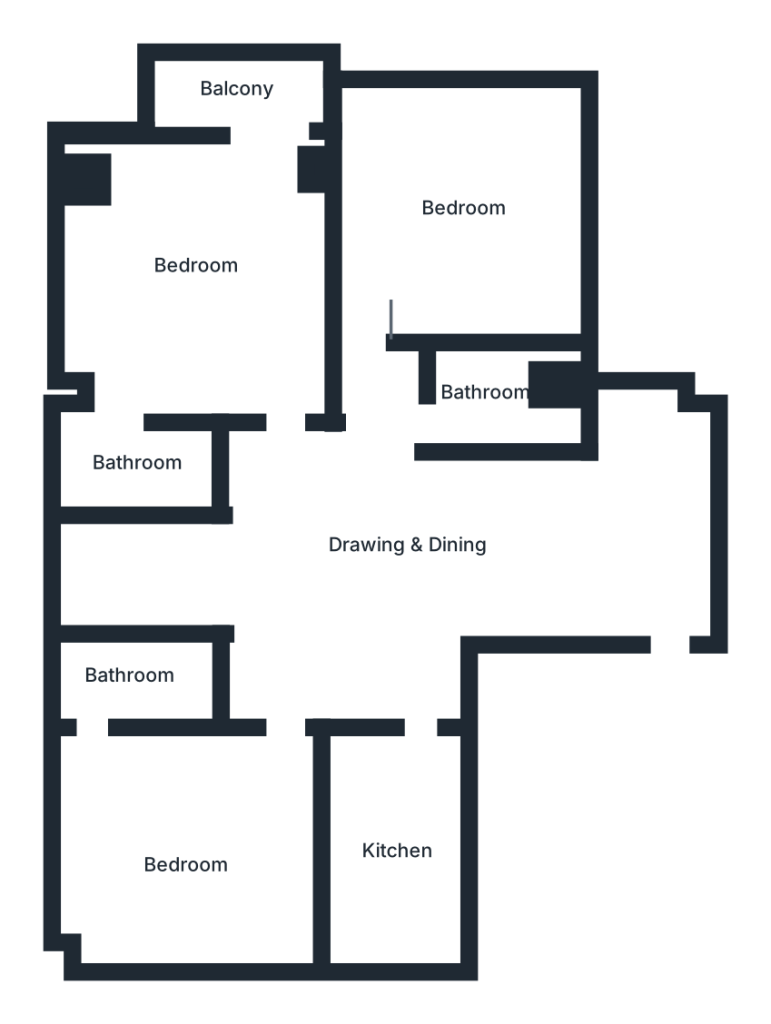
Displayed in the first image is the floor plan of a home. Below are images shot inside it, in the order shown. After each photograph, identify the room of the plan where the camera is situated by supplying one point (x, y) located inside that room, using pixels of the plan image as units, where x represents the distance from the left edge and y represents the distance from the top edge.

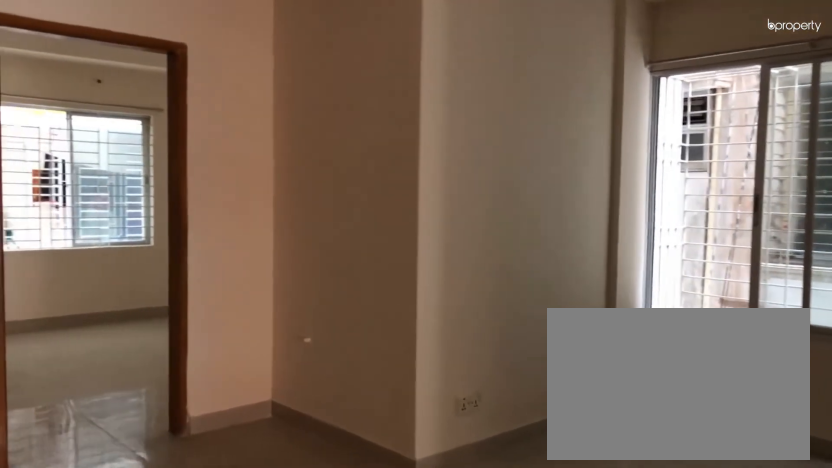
(363, 532)
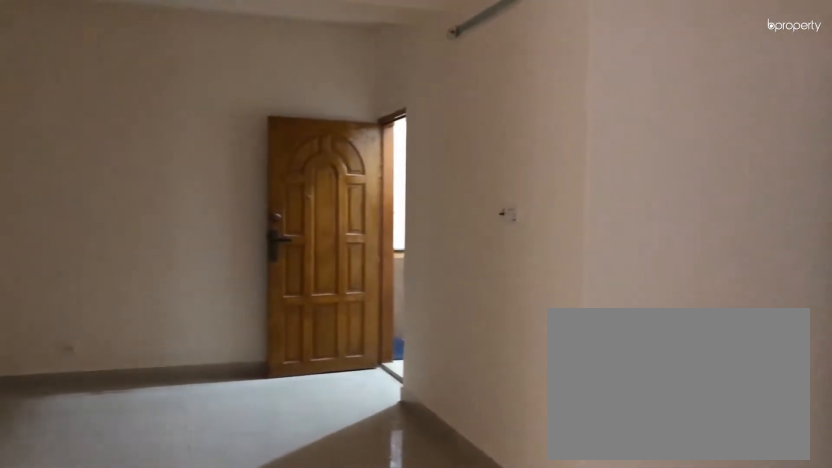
(363, 532)
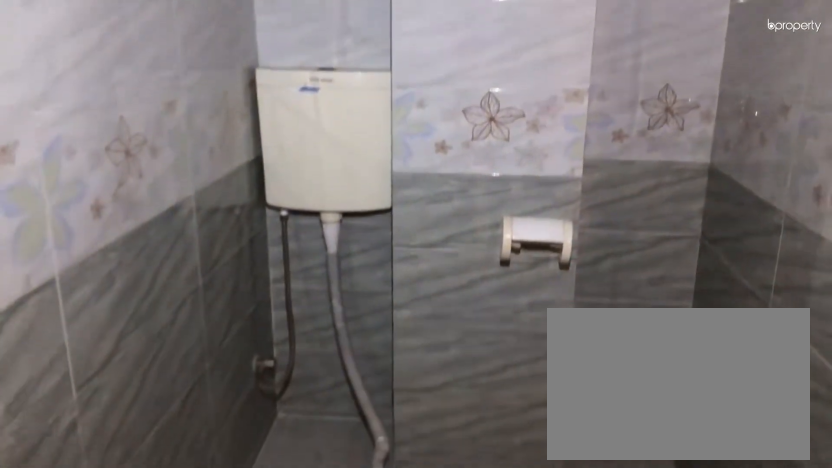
(506, 402)
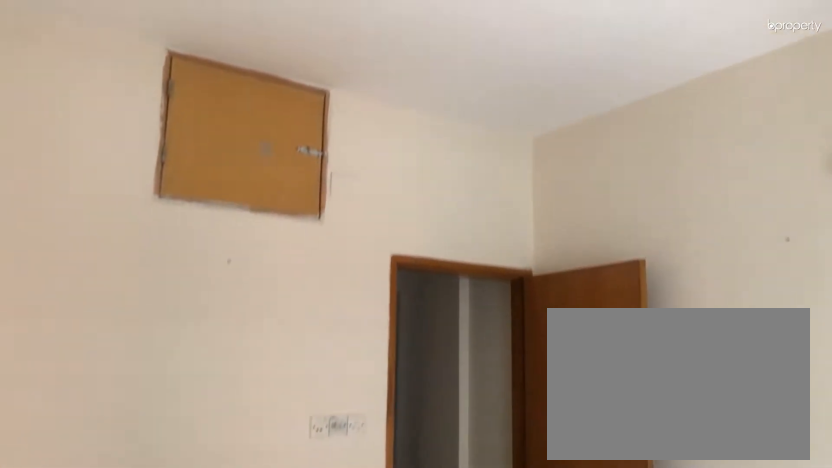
(433, 217)
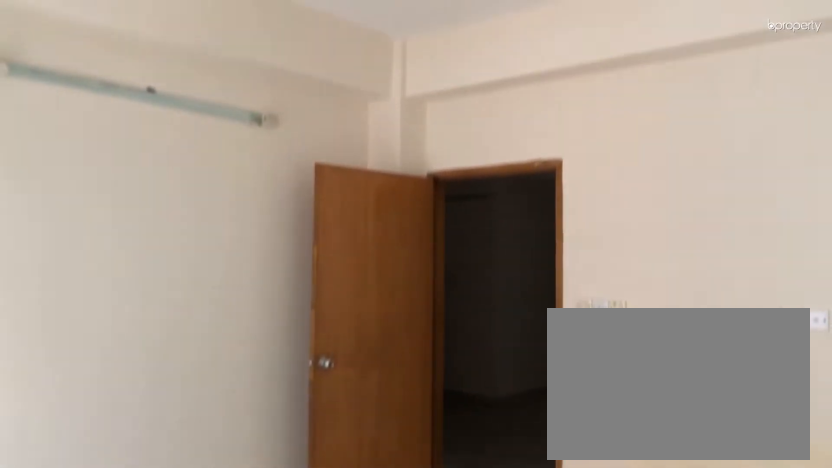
(145, 307)
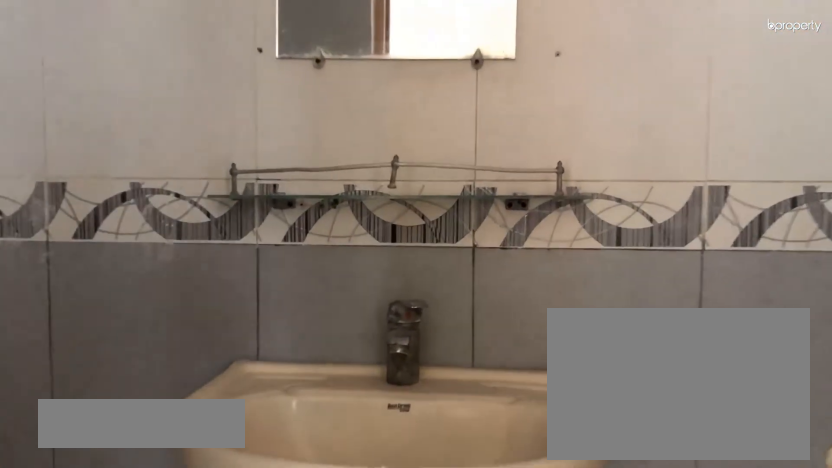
(117, 472)
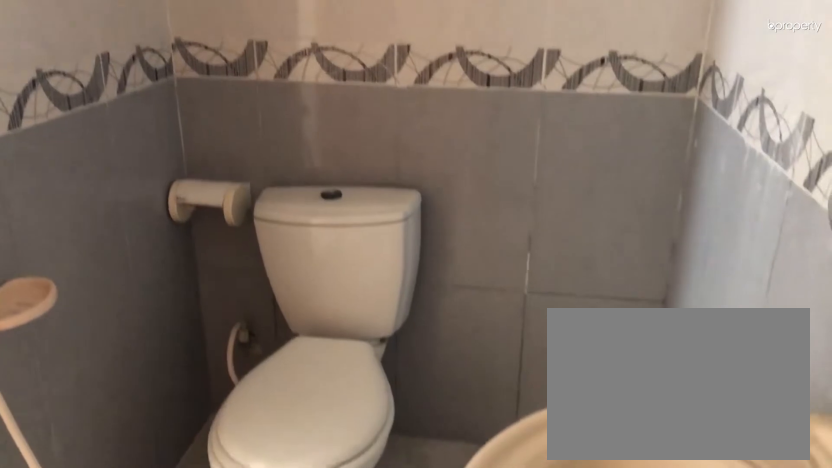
(117, 472)
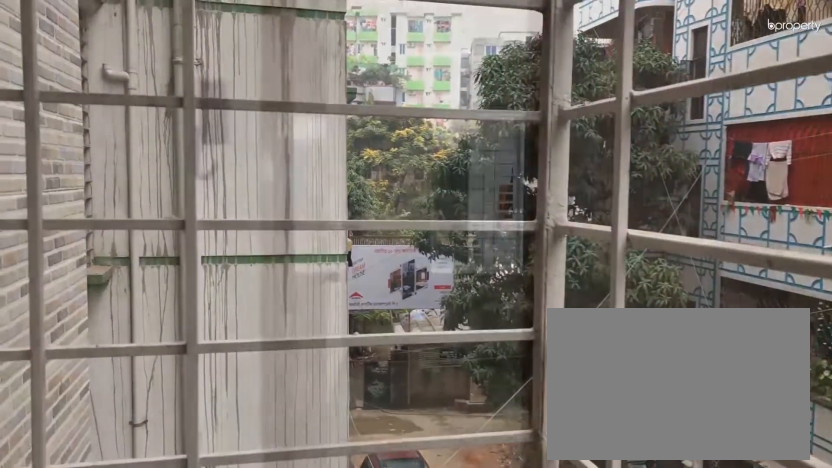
(259, 95)
